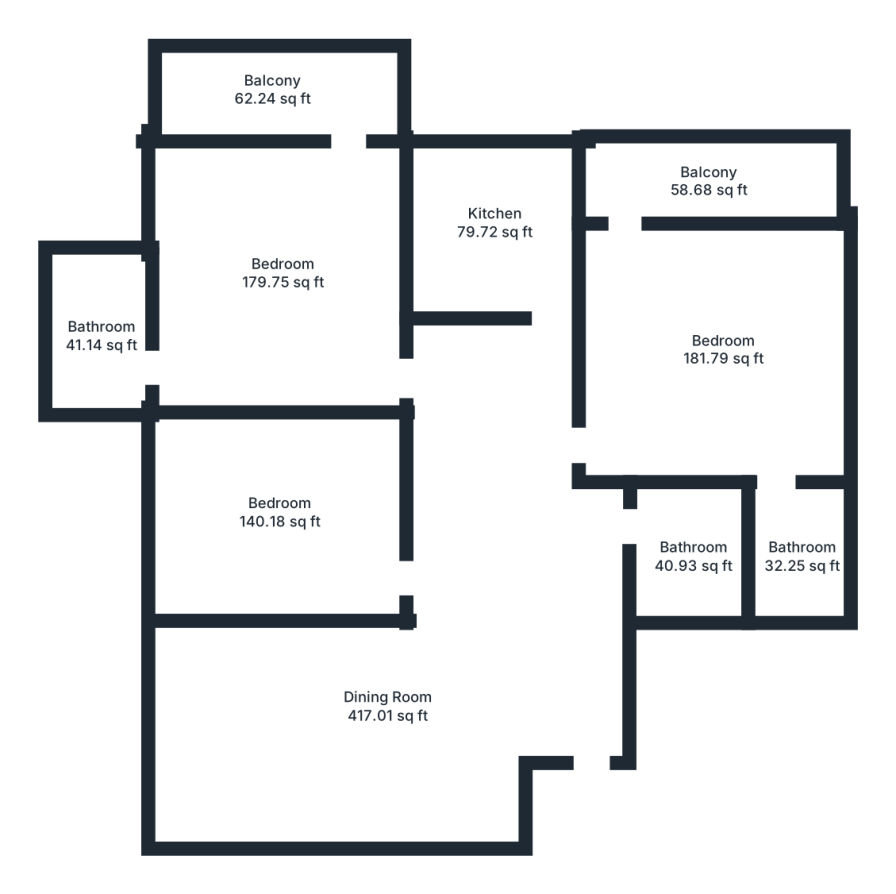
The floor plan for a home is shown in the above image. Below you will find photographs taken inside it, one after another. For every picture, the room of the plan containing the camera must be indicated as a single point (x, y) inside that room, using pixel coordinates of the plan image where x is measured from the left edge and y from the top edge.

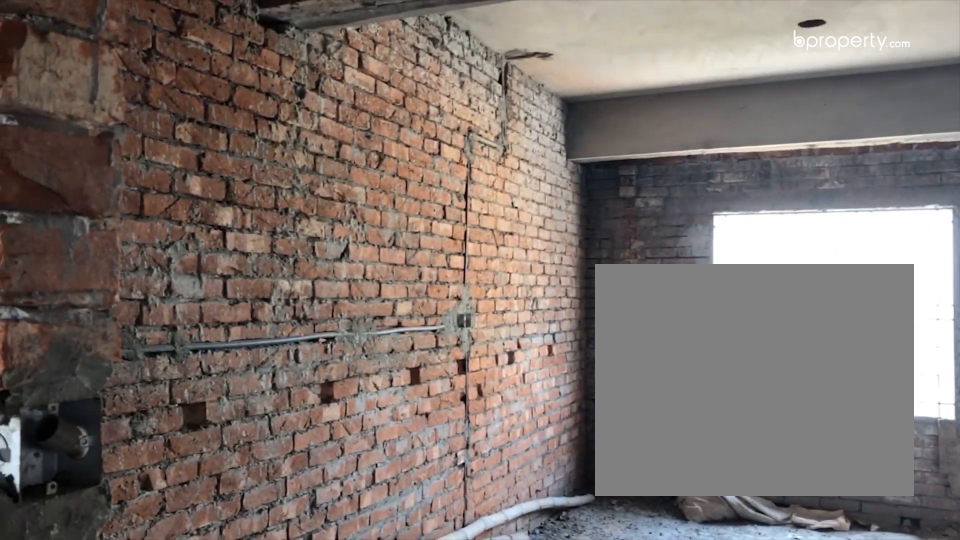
(517, 616)
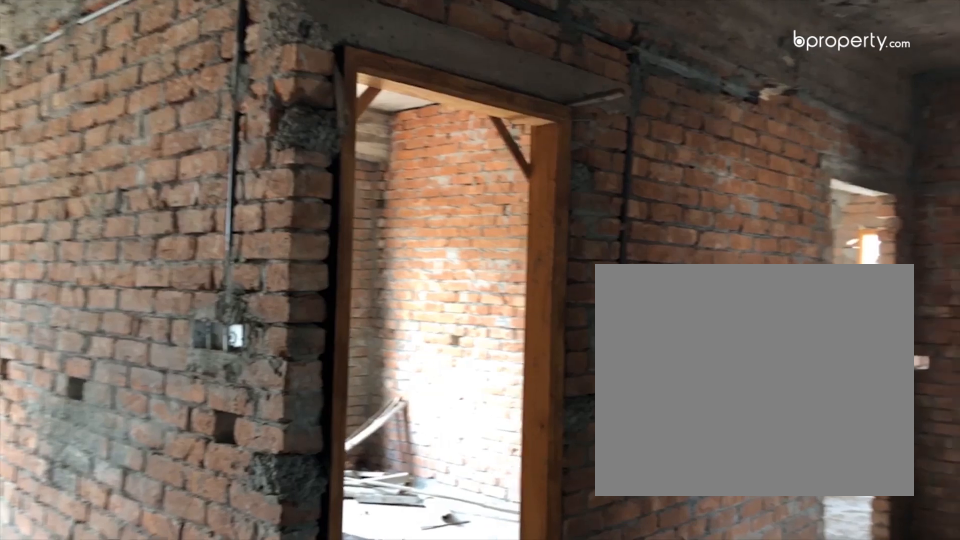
(517, 615)
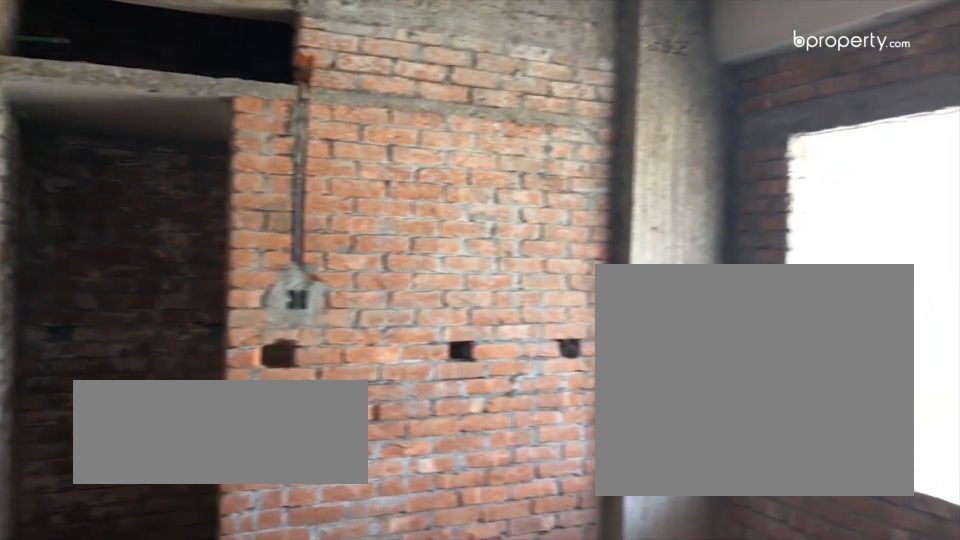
(285, 278)
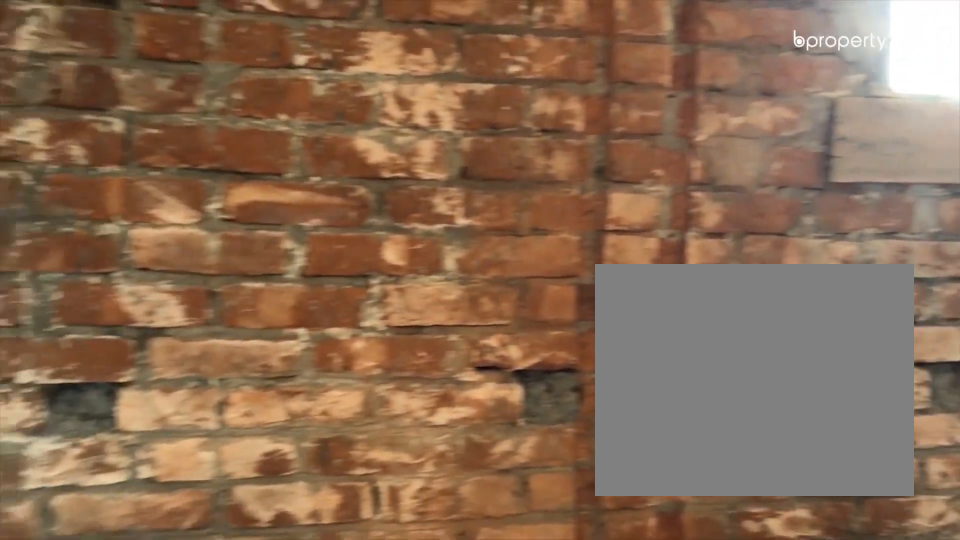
(106, 345)
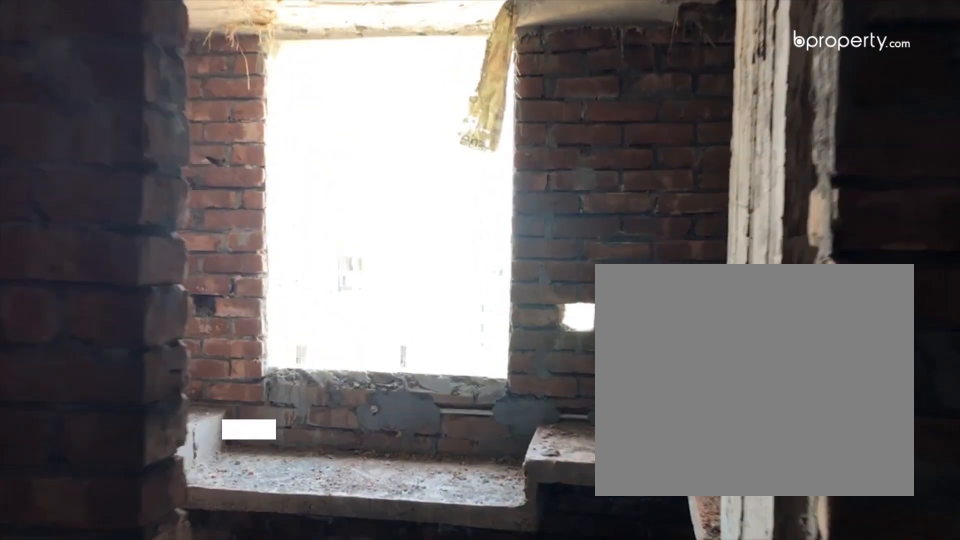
(504, 231)
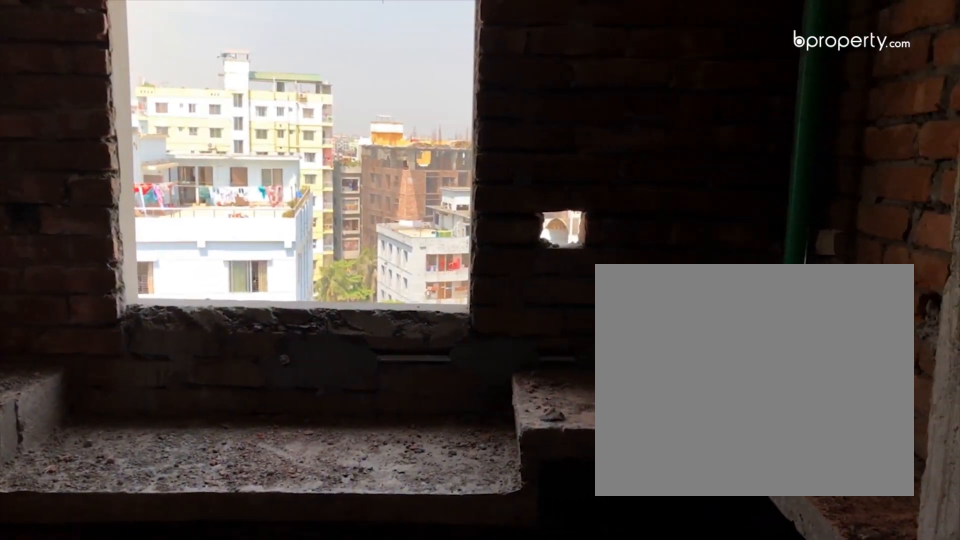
(504, 236)
